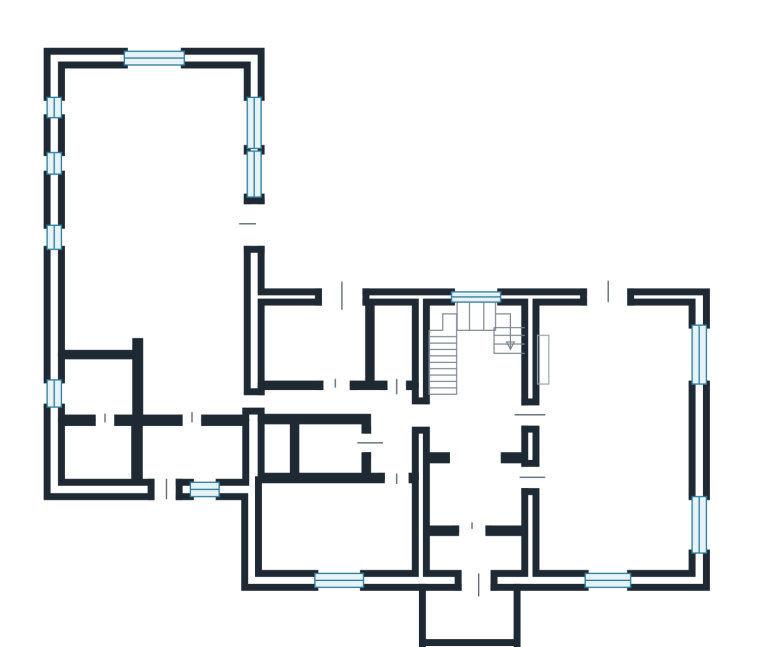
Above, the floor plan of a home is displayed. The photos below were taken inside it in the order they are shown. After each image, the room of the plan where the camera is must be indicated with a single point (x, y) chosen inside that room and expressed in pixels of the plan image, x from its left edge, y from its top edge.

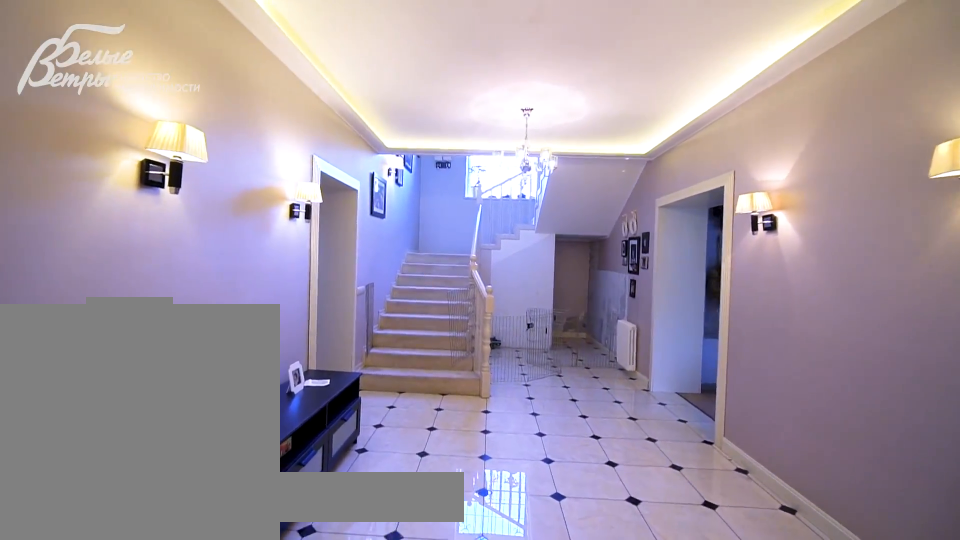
(473, 377)
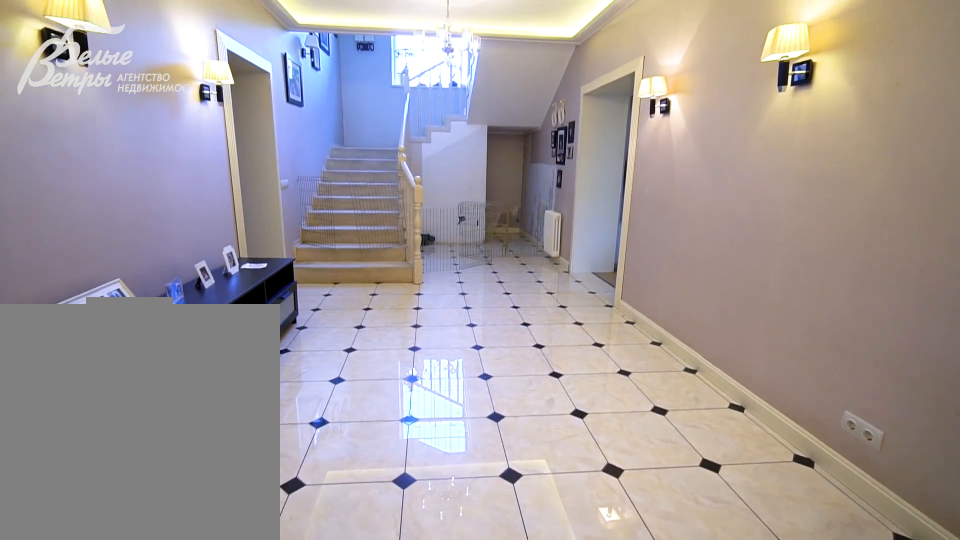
(473, 377)
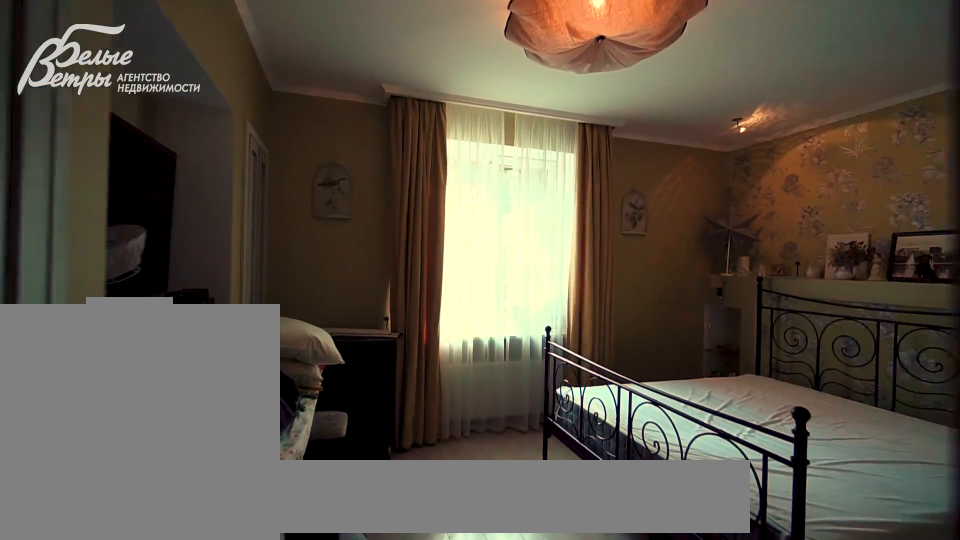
(334, 525)
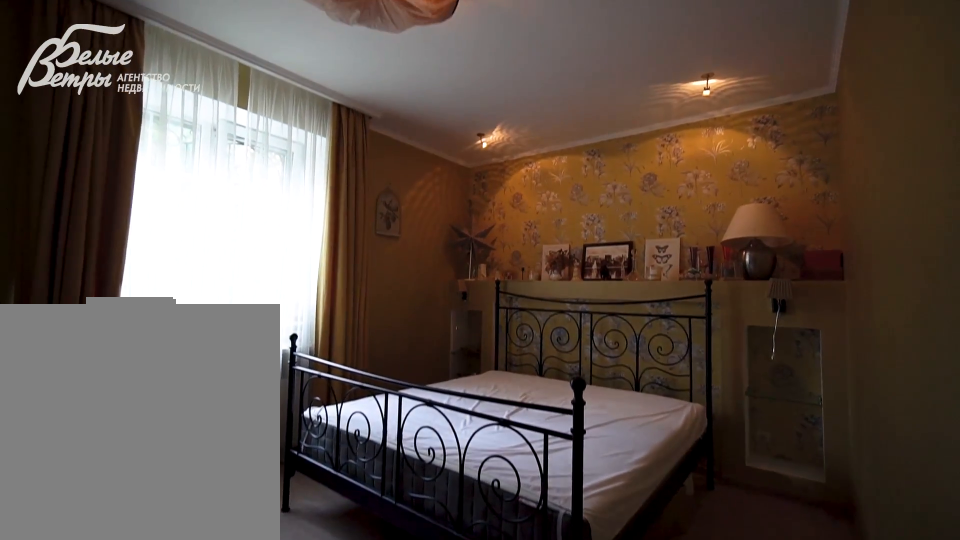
(333, 525)
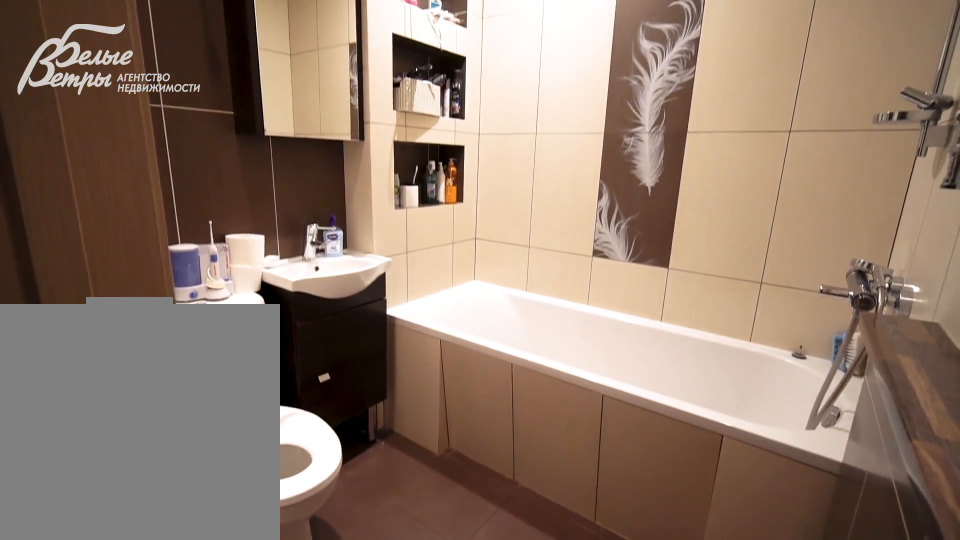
(326, 446)
